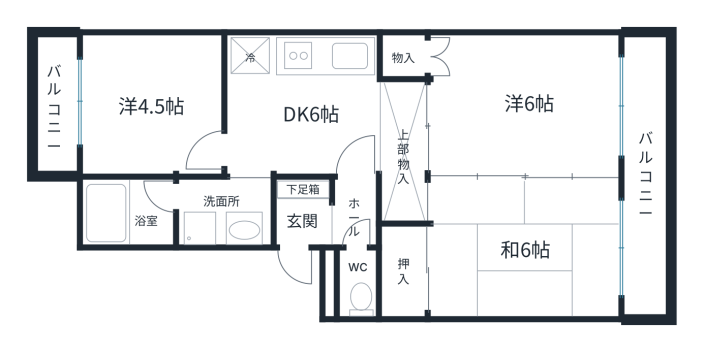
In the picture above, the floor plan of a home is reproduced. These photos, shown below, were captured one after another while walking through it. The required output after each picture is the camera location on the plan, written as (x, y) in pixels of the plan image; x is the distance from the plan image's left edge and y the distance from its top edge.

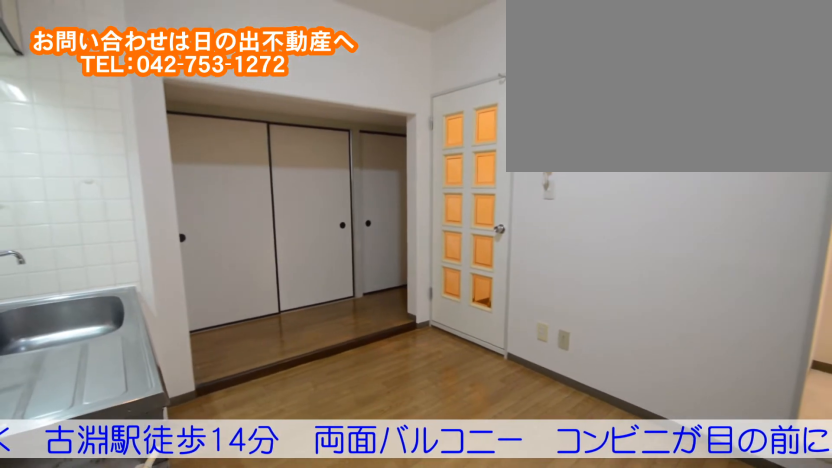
(322, 156)
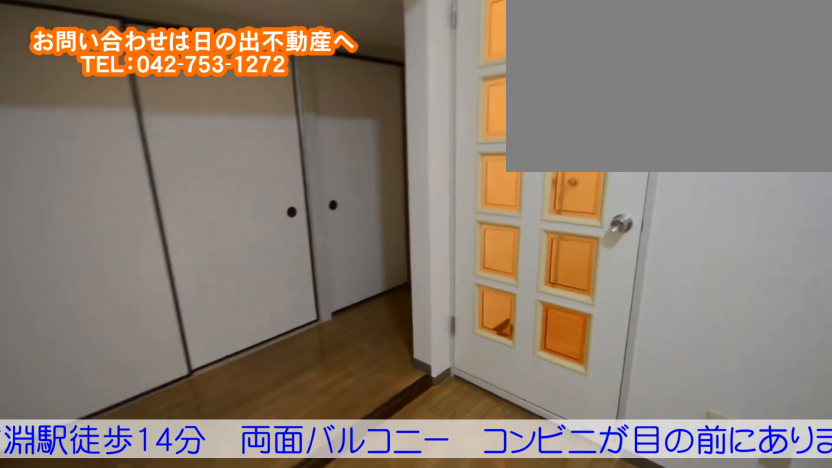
(321, 156)
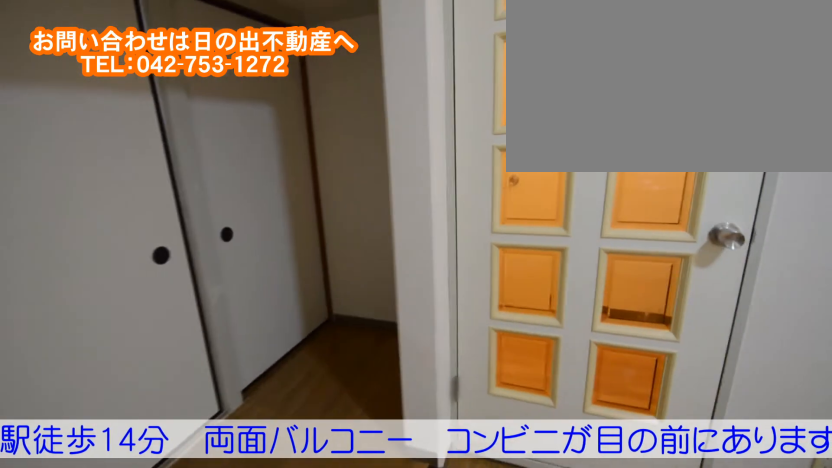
(326, 154)
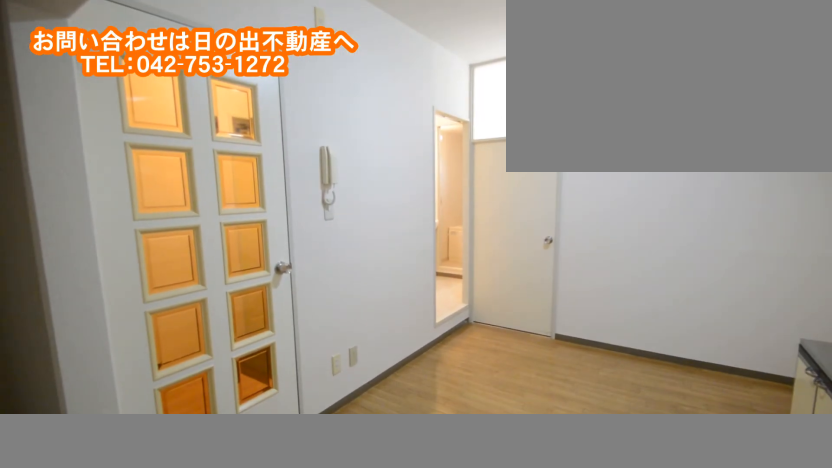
(323, 155)
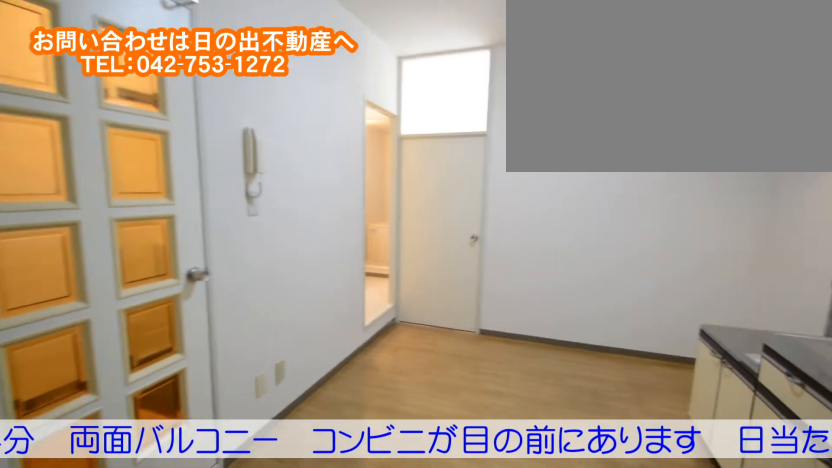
(322, 156)
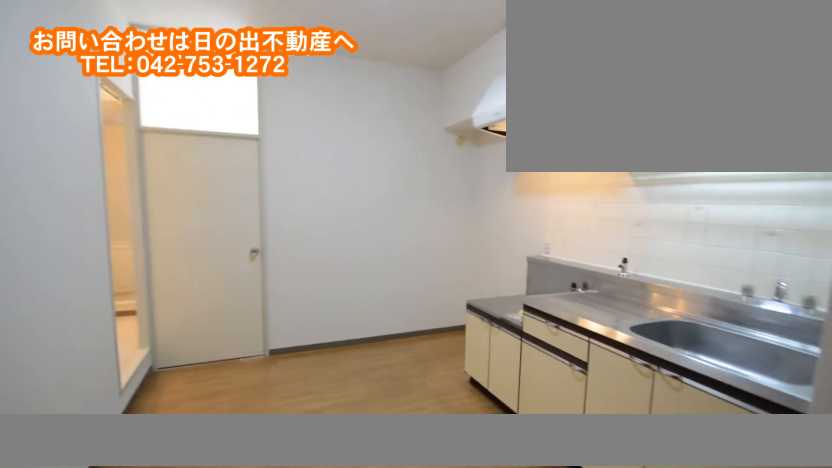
(324, 152)
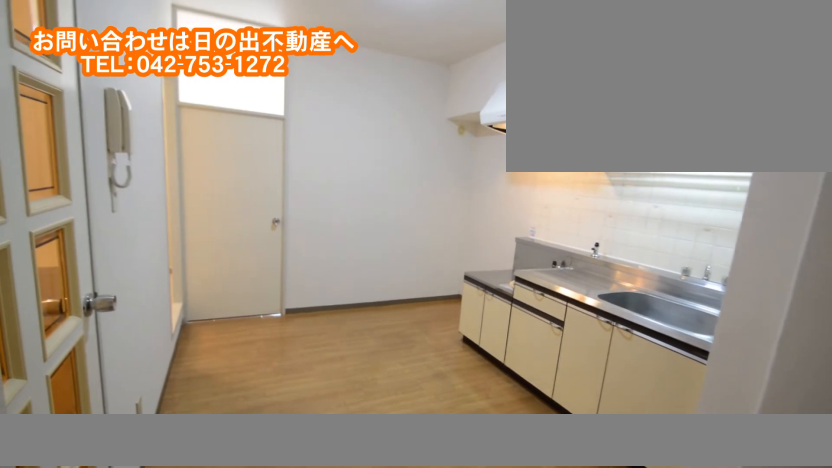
(324, 156)
